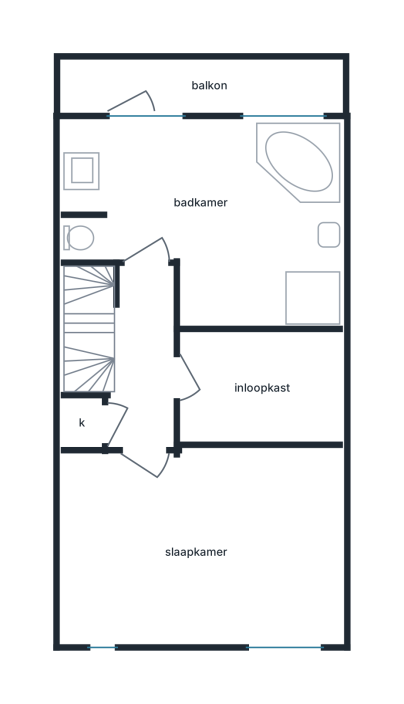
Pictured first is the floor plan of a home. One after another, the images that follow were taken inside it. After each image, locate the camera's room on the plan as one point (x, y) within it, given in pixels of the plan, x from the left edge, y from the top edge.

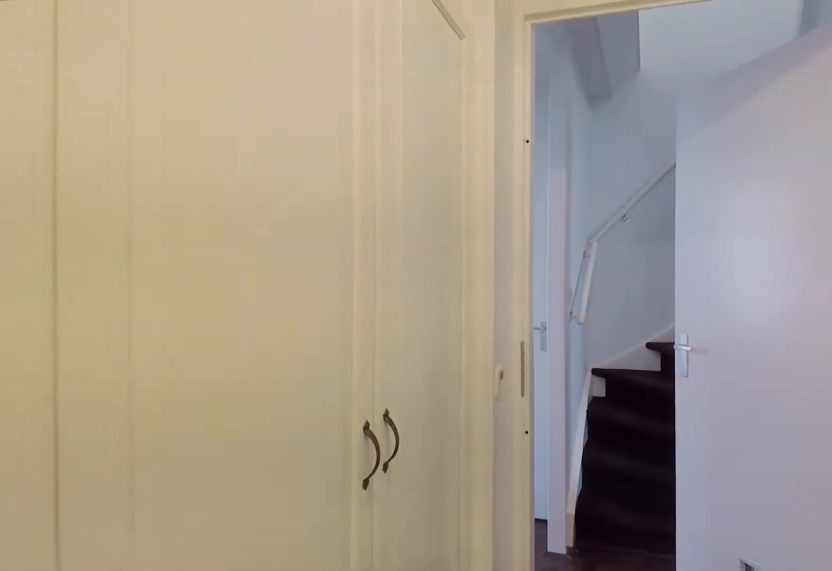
(259, 388)
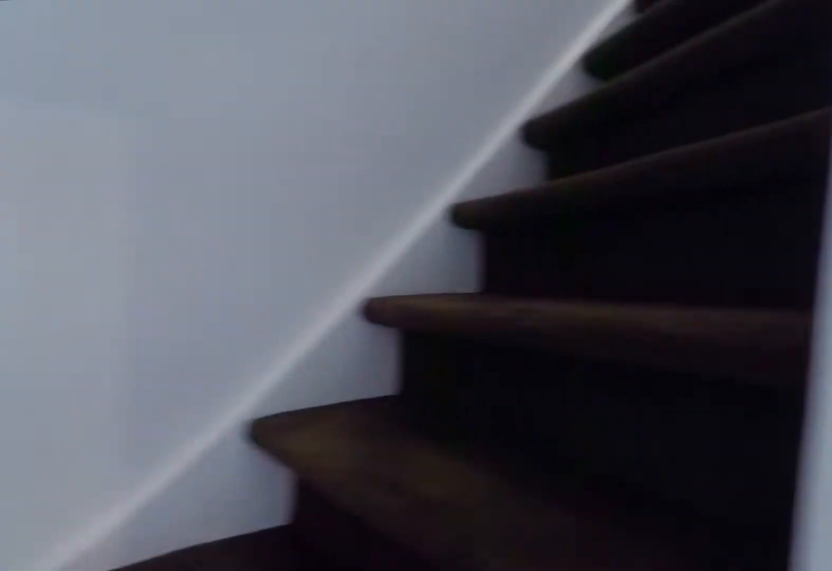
(144, 361)
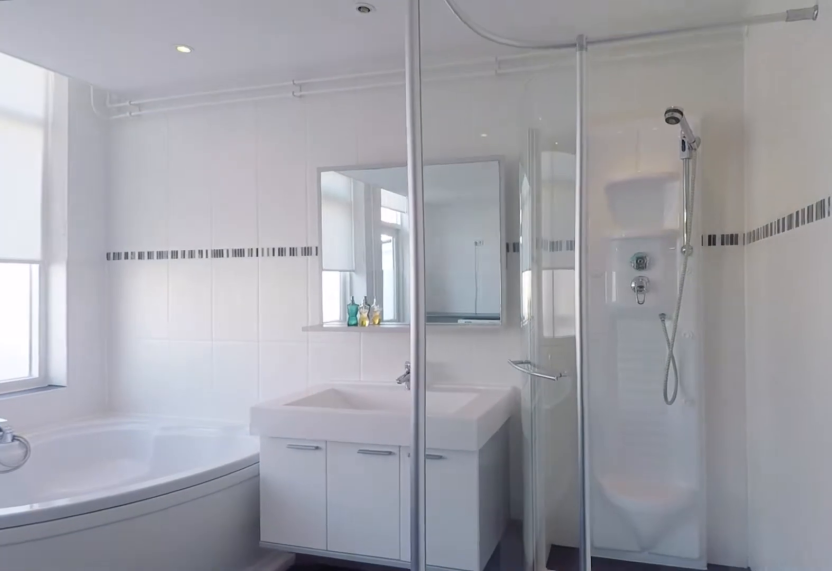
(214, 213)
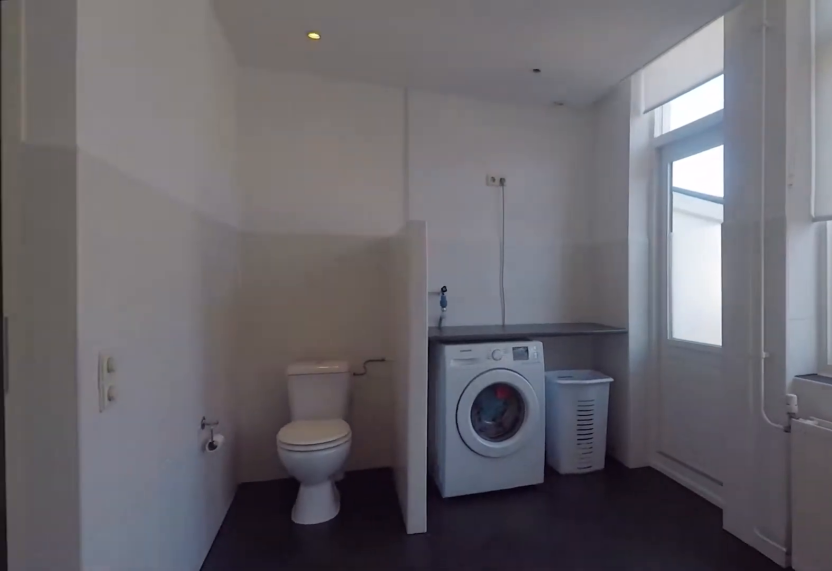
(214, 213)
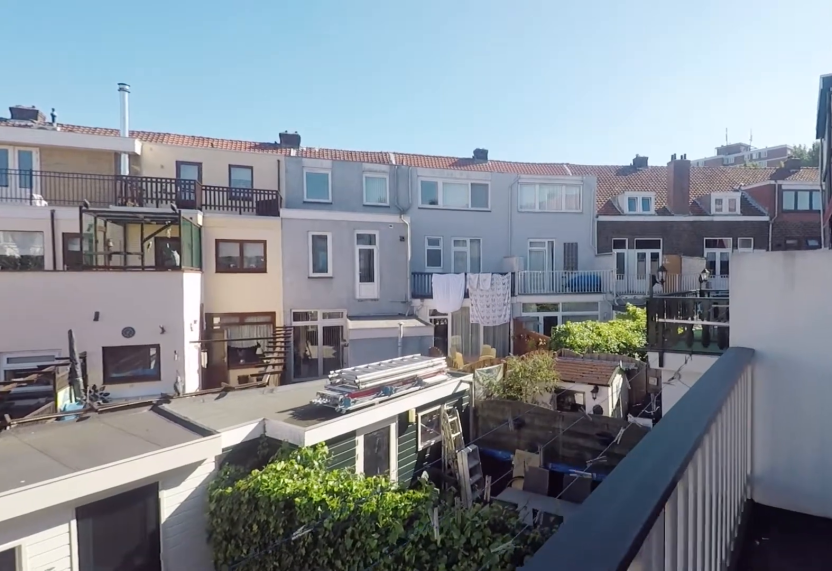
(201, 83)
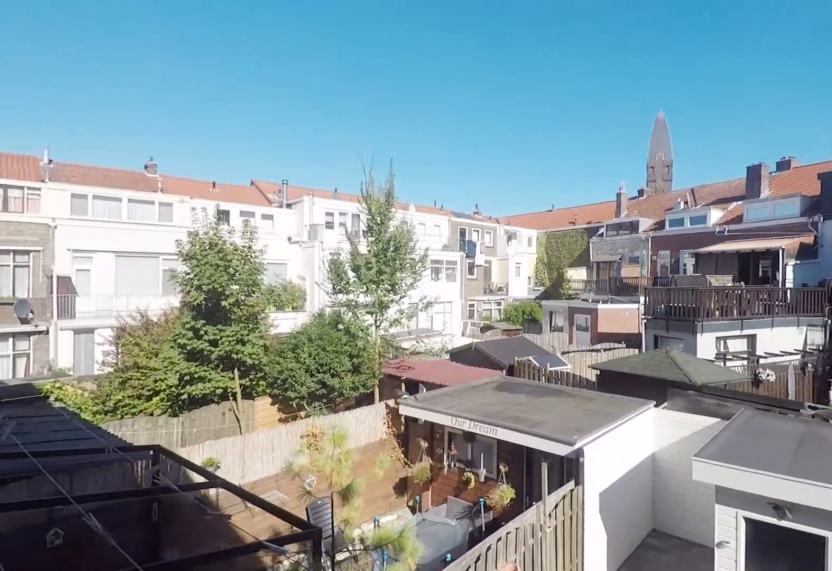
(201, 83)
